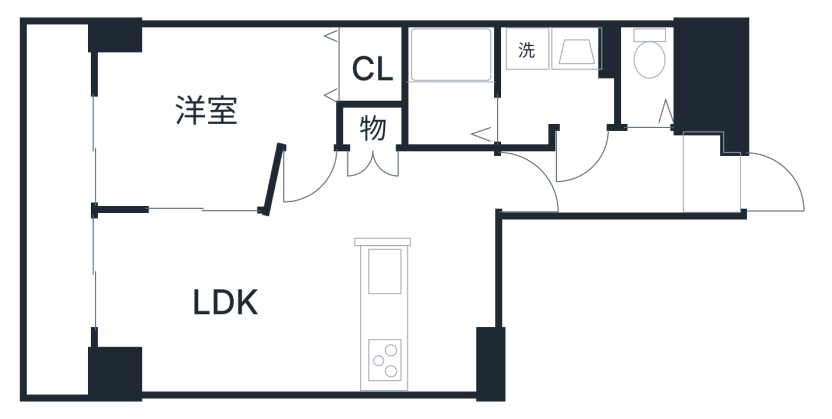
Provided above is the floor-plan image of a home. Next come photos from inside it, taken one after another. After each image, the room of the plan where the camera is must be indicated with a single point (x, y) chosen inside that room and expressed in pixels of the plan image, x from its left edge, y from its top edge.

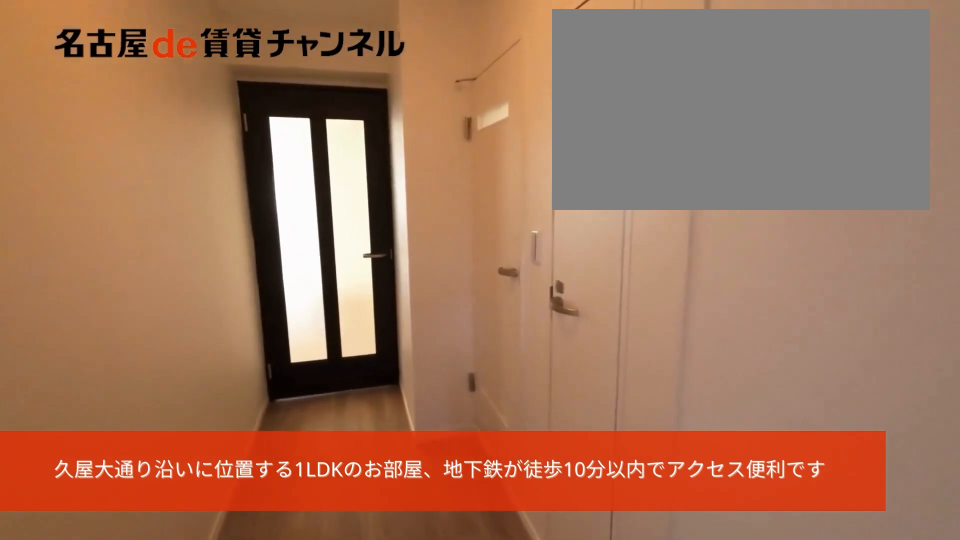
(714, 175)
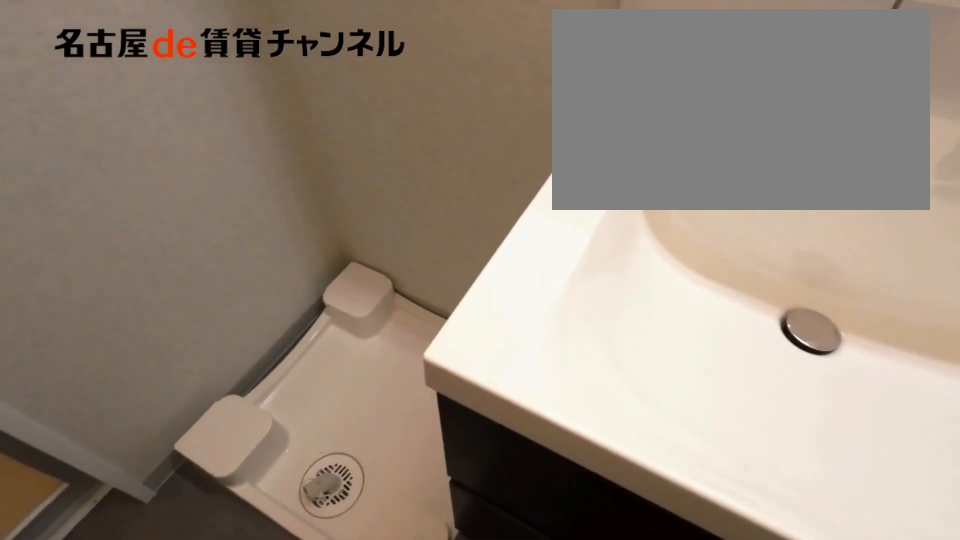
(557, 81)
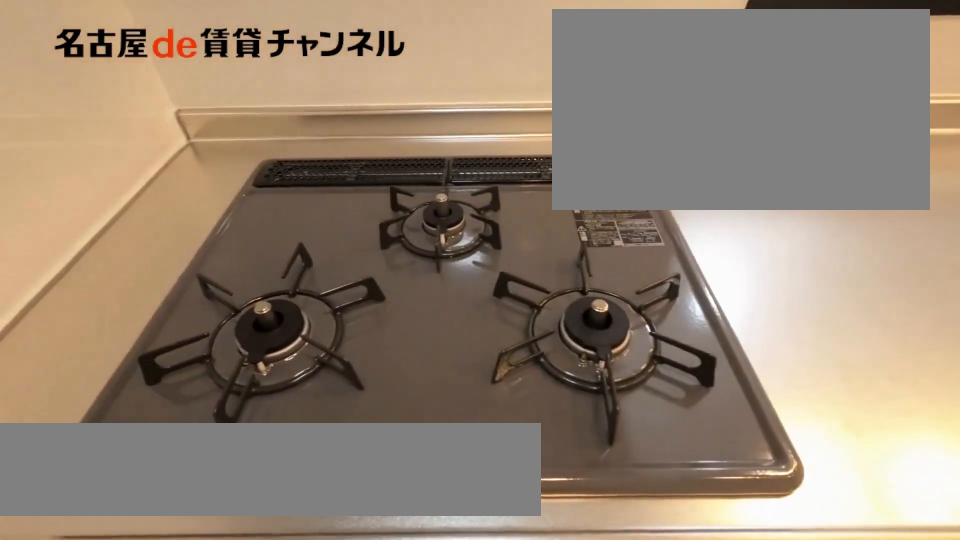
(426, 320)
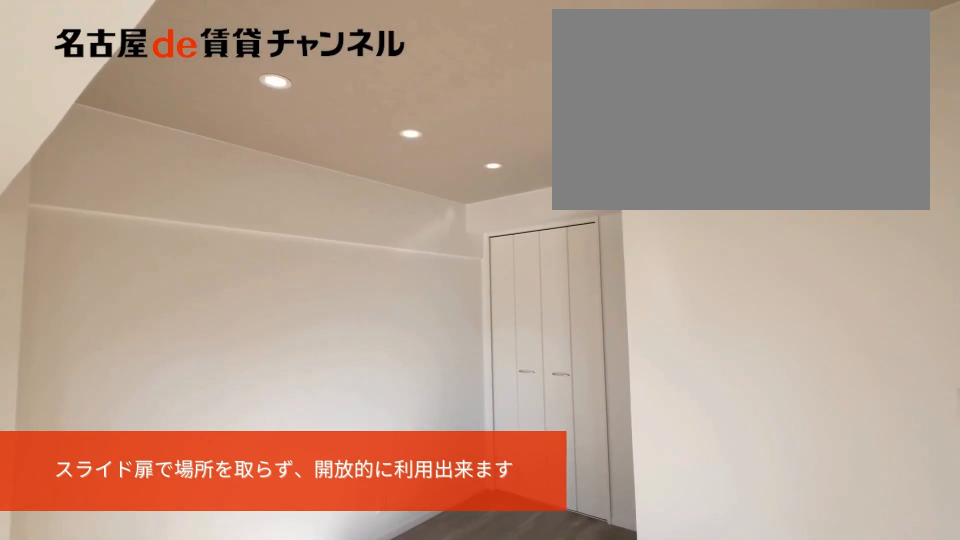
(207, 111)
